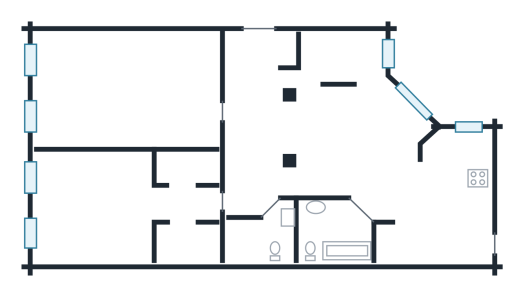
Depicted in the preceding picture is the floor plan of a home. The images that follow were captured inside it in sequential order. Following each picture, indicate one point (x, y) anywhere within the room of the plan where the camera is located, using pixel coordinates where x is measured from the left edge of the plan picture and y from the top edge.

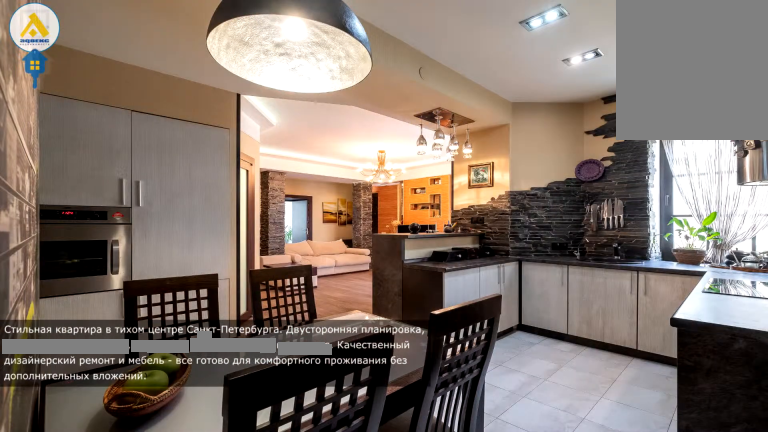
(443, 203)
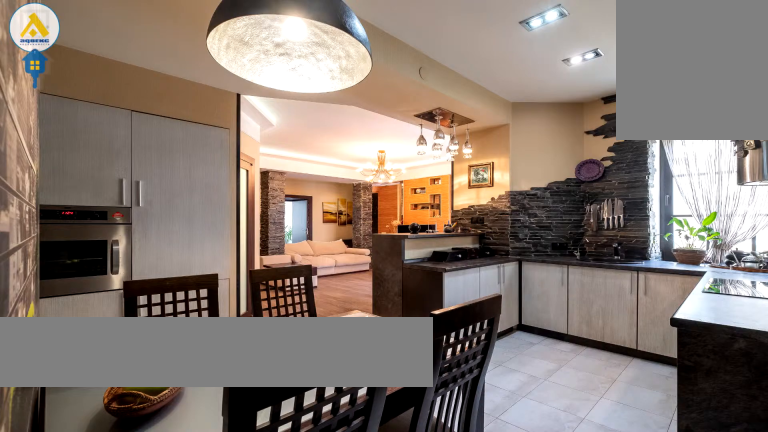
(443, 203)
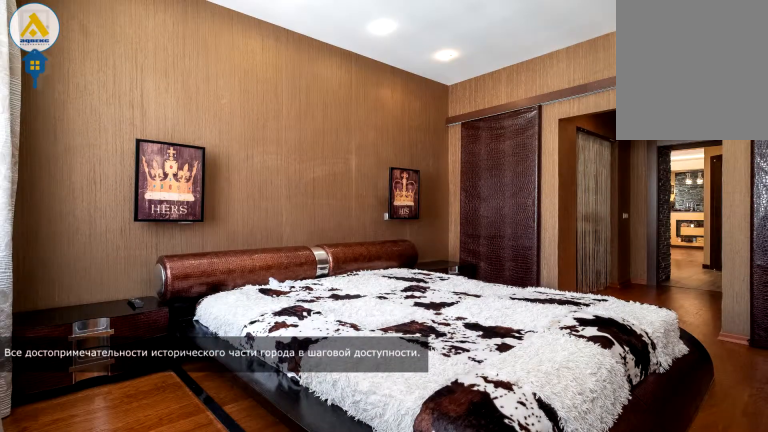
(89, 206)
